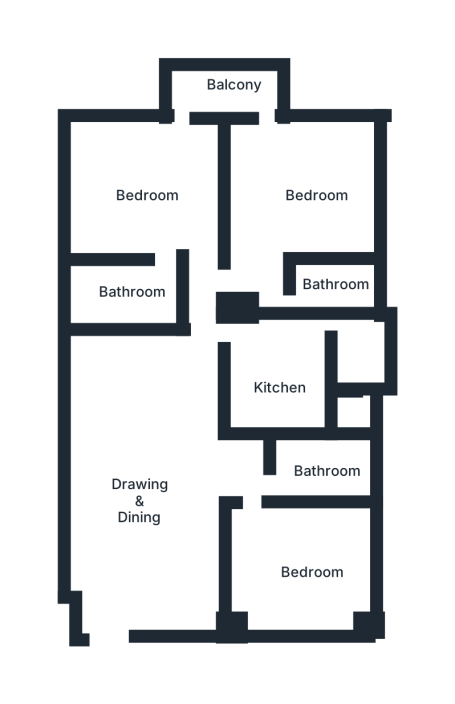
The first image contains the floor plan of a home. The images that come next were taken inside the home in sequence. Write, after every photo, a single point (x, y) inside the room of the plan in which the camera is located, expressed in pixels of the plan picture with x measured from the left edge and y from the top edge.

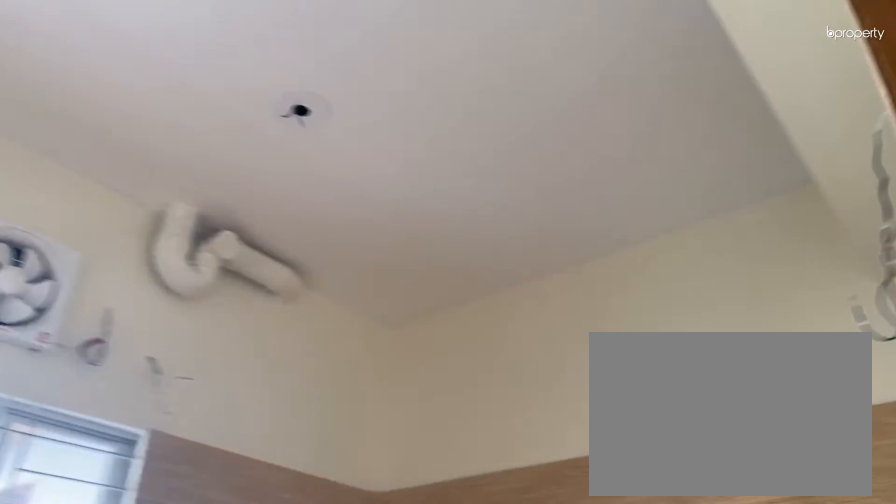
(277, 385)
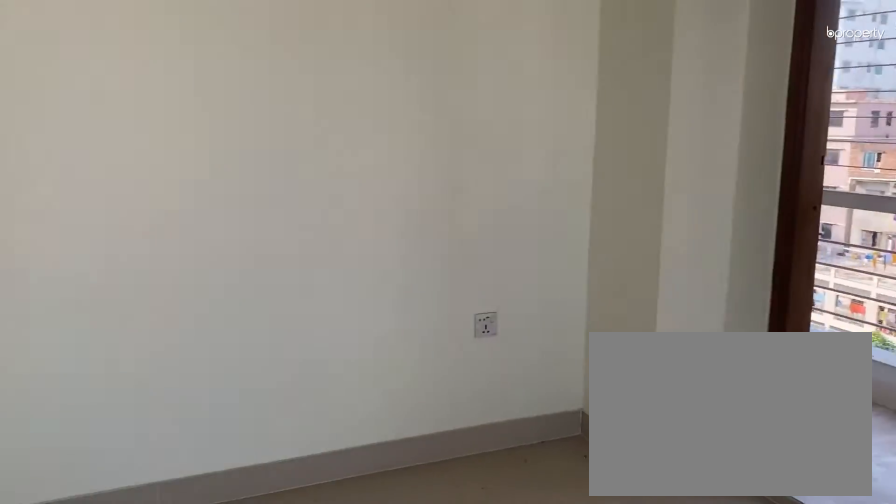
(319, 193)
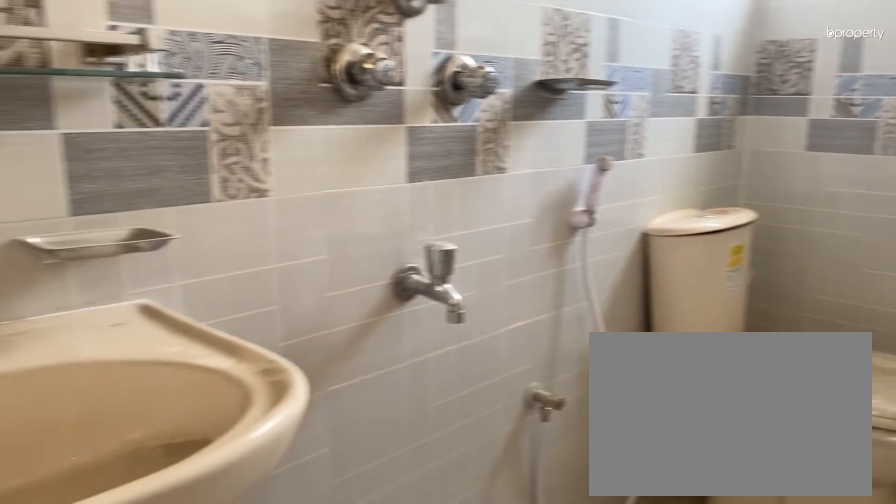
(348, 281)
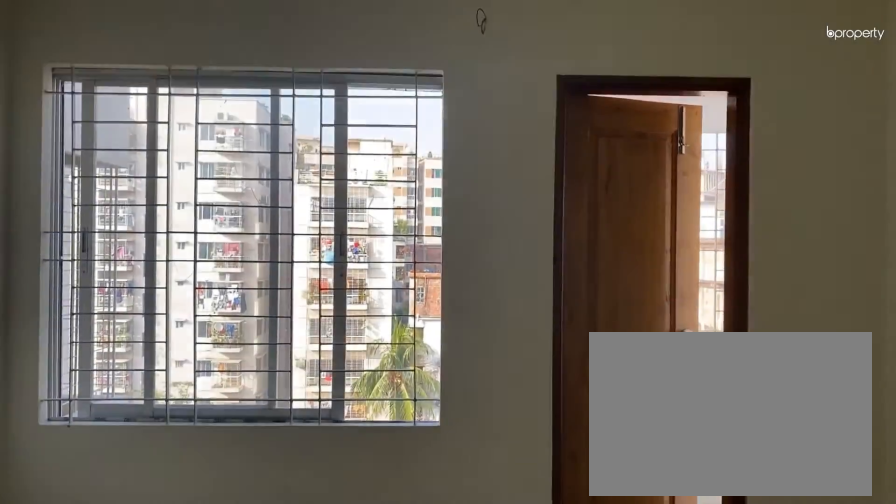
(146, 196)
